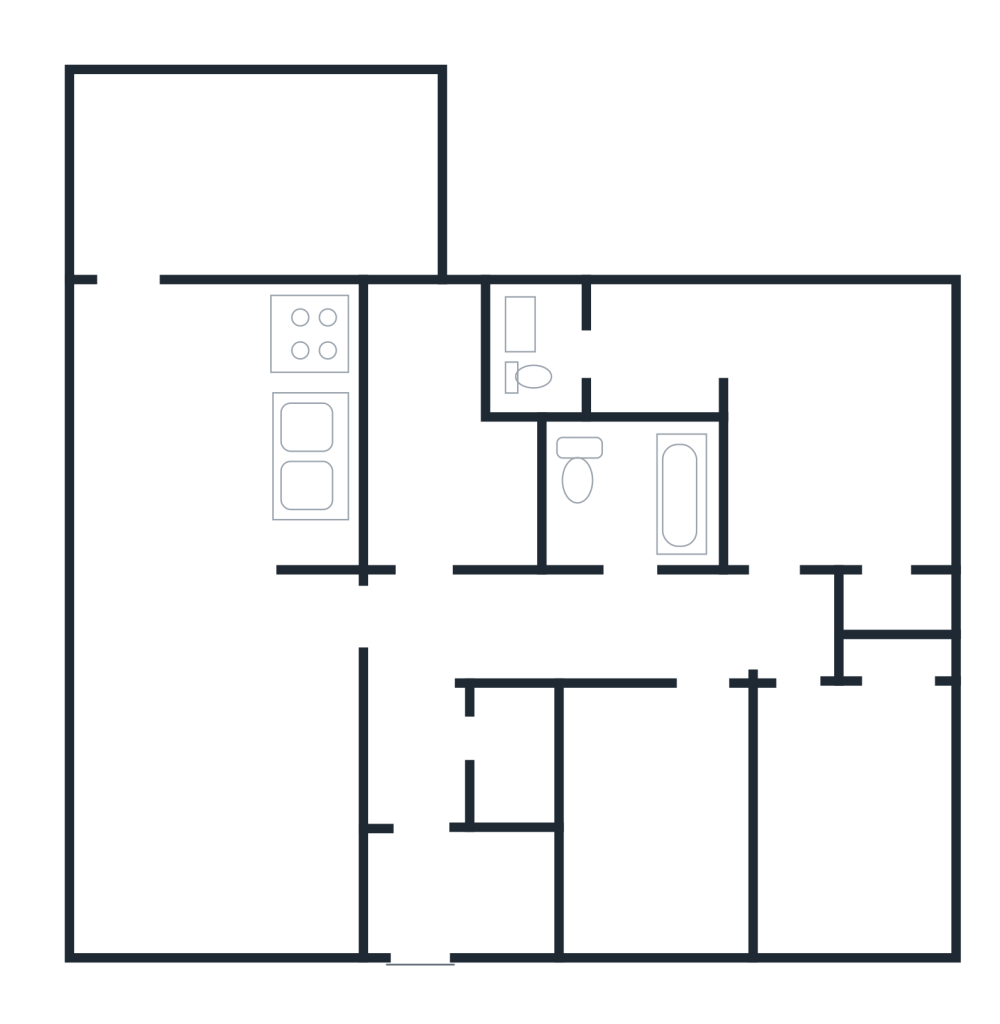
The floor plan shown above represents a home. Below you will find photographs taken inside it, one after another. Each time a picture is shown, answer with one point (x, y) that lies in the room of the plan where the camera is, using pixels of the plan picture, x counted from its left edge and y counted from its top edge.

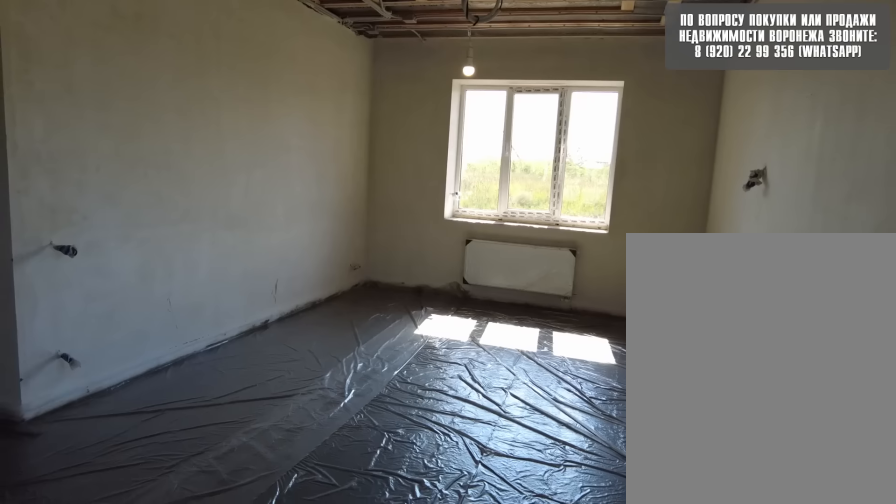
(171, 467)
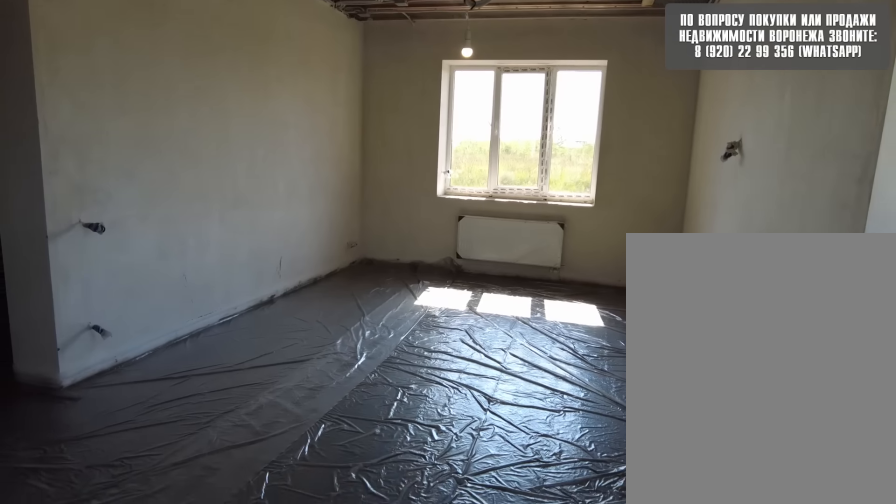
(174, 436)
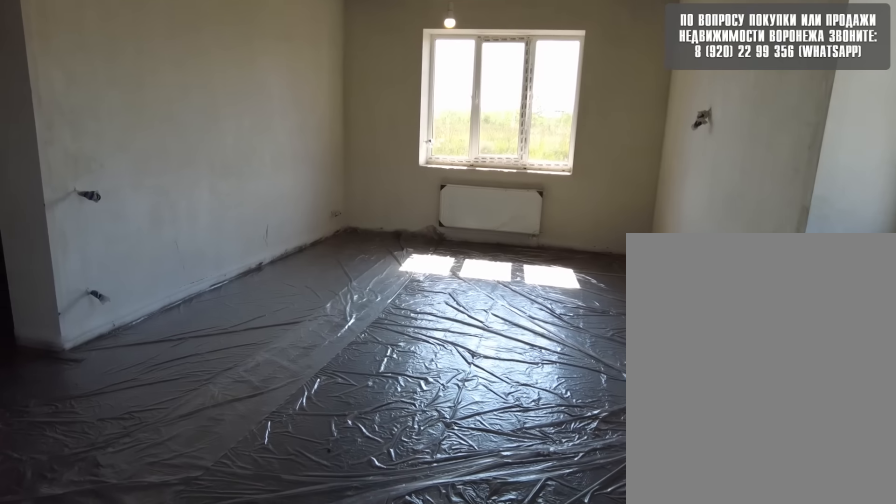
(174, 408)
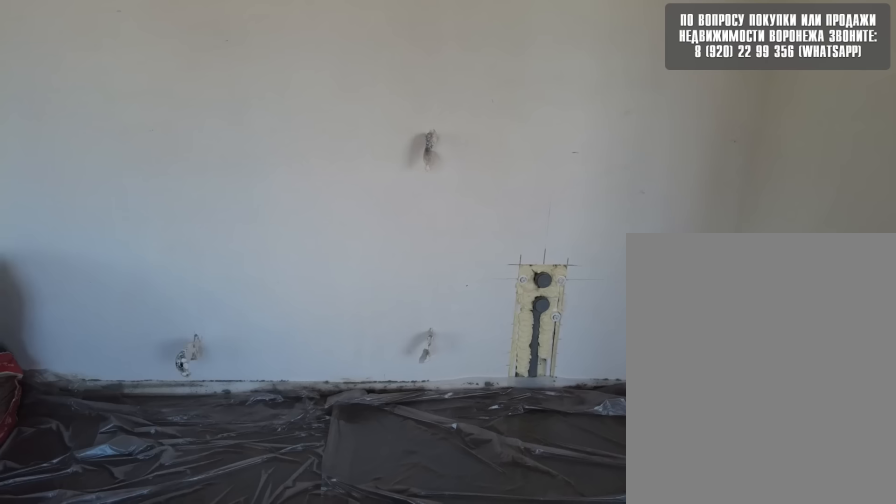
(175, 370)
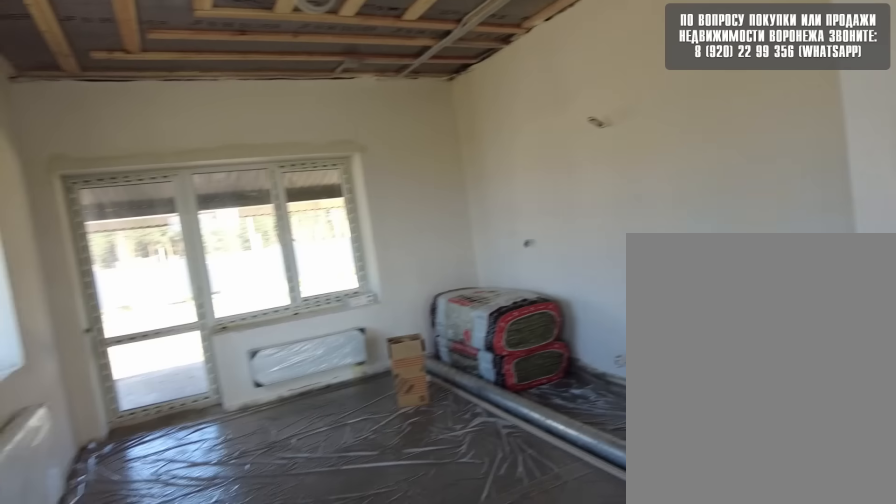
(176, 367)
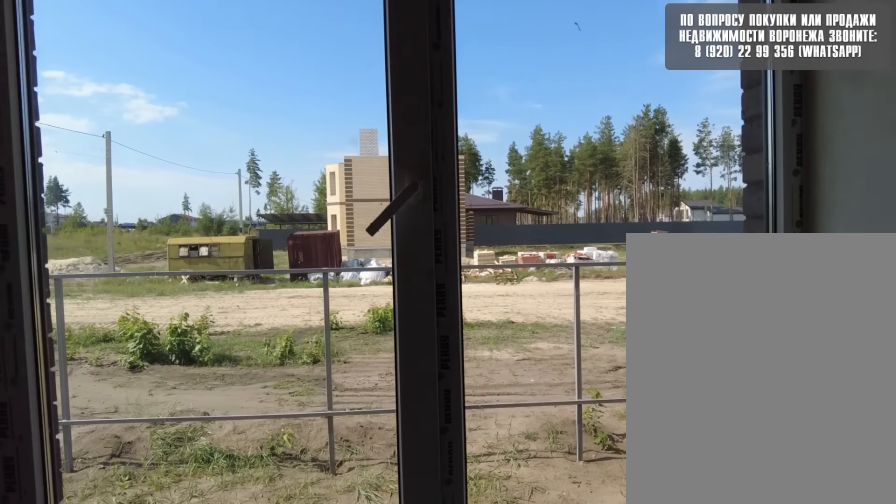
(176, 367)
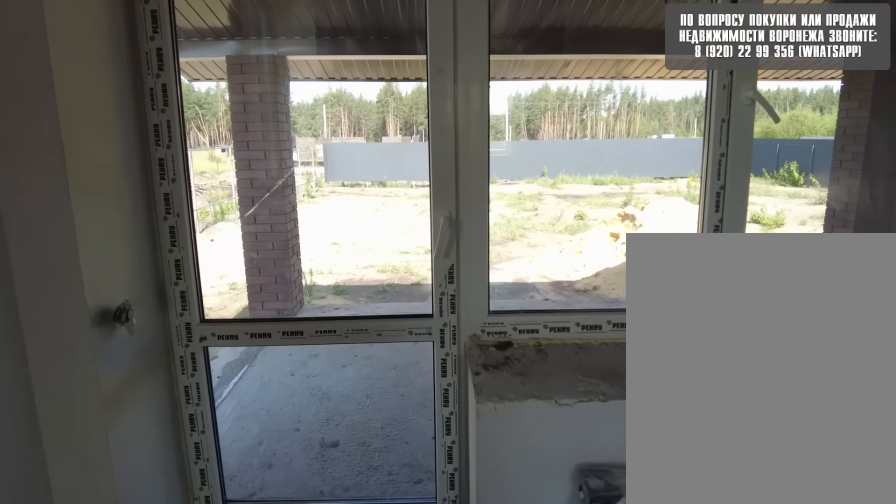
(179, 357)
